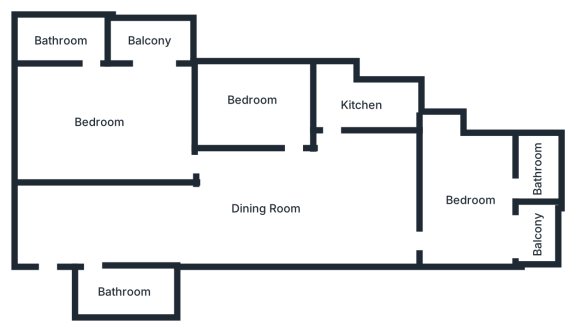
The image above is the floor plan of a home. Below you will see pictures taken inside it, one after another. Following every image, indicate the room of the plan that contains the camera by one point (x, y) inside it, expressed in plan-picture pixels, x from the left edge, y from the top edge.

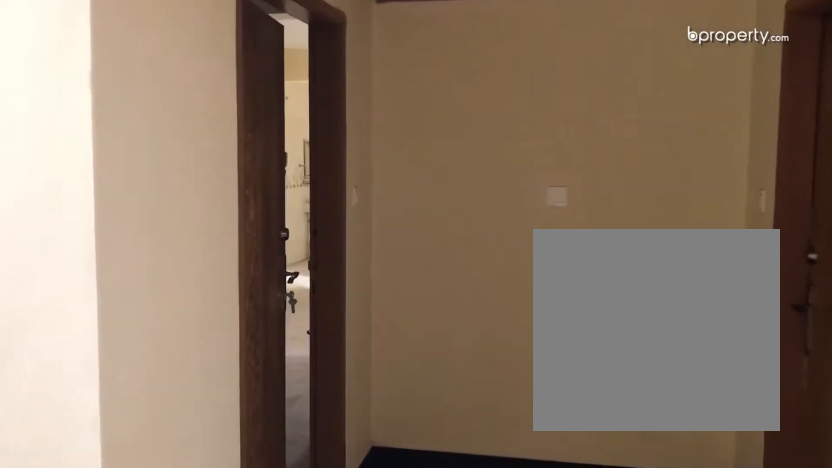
(91, 250)
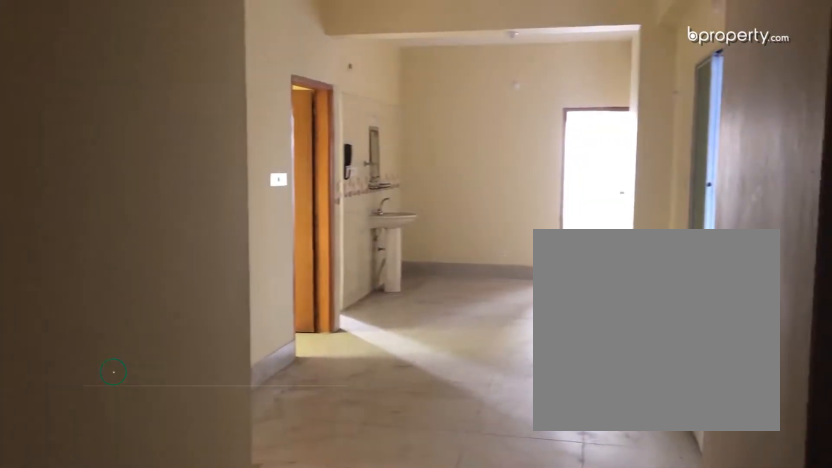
(121, 223)
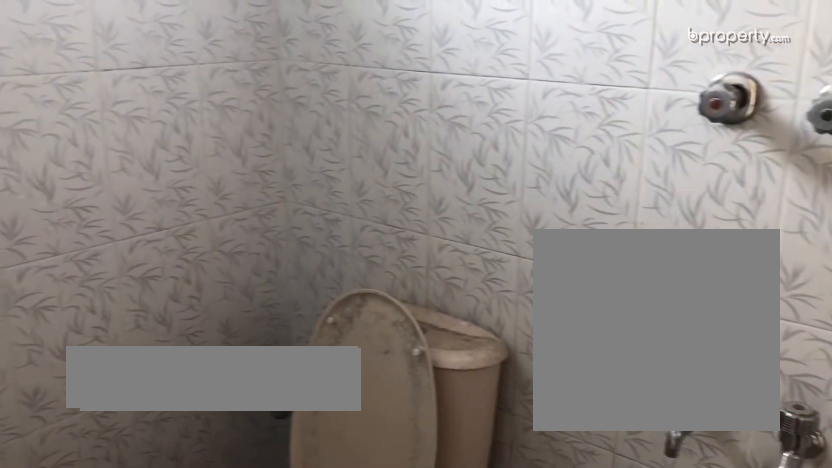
(536, 195)
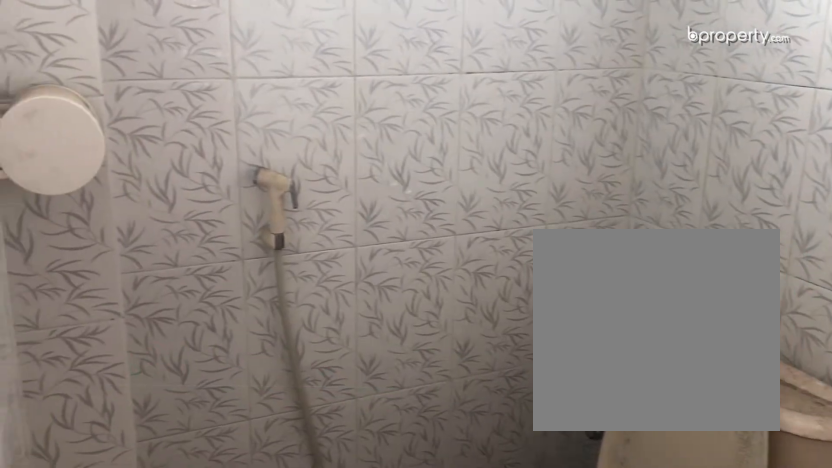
(536, 195)
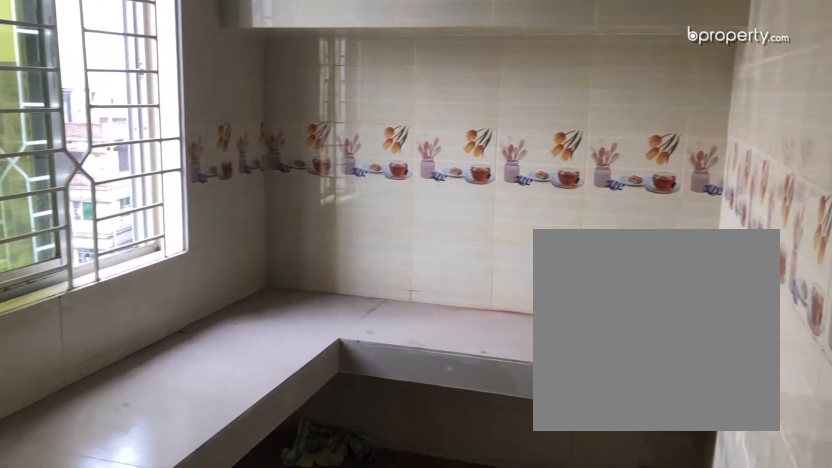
(362, 102)
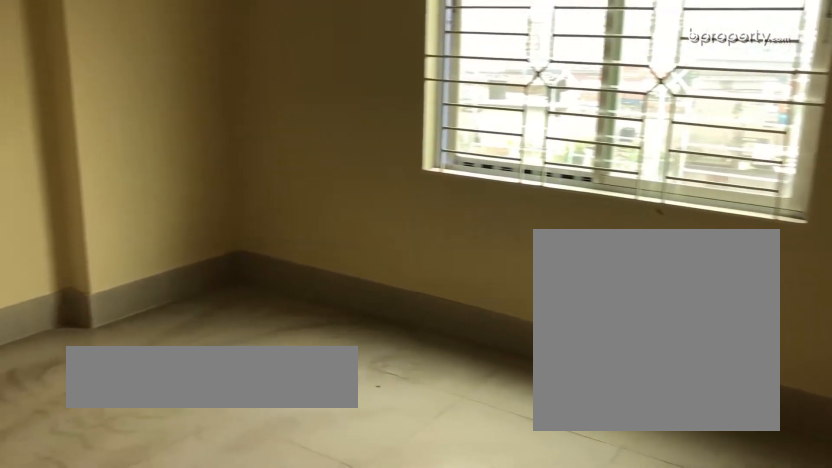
(252, 103)
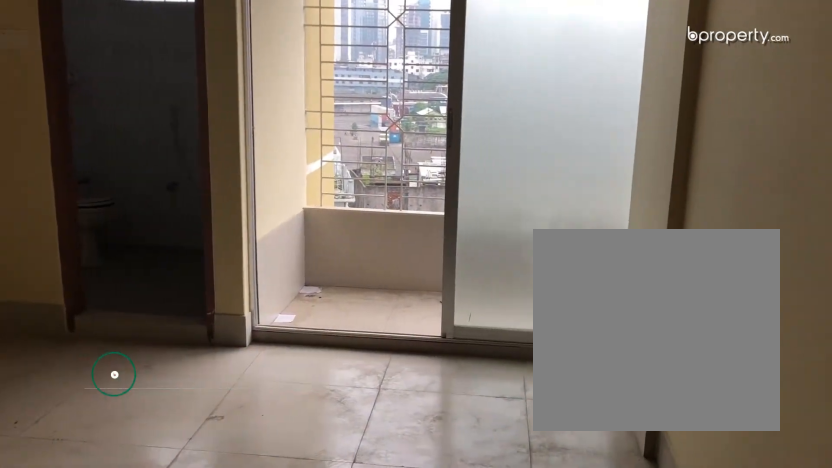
(103, 127)
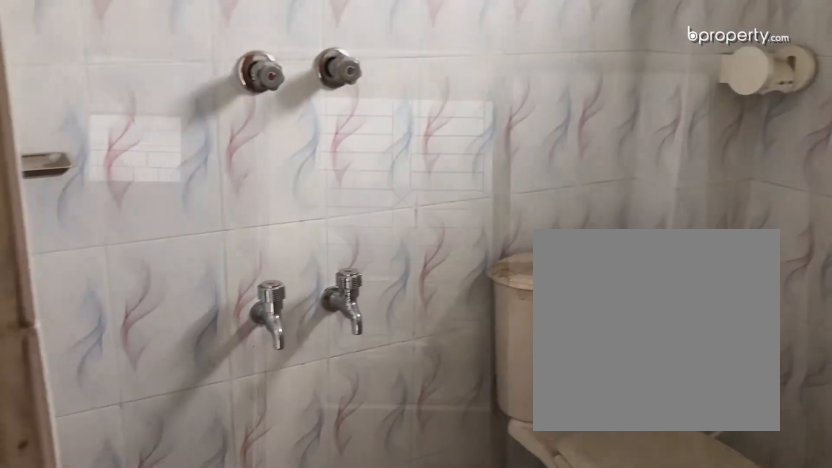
(62, 38)
